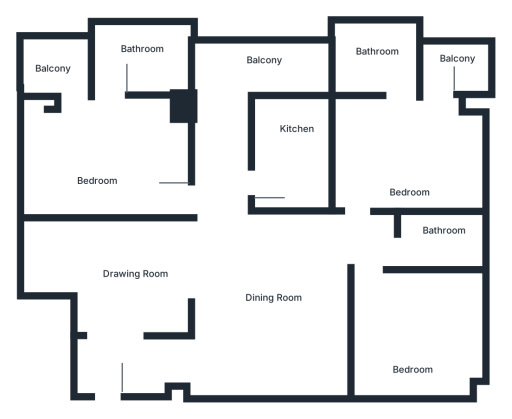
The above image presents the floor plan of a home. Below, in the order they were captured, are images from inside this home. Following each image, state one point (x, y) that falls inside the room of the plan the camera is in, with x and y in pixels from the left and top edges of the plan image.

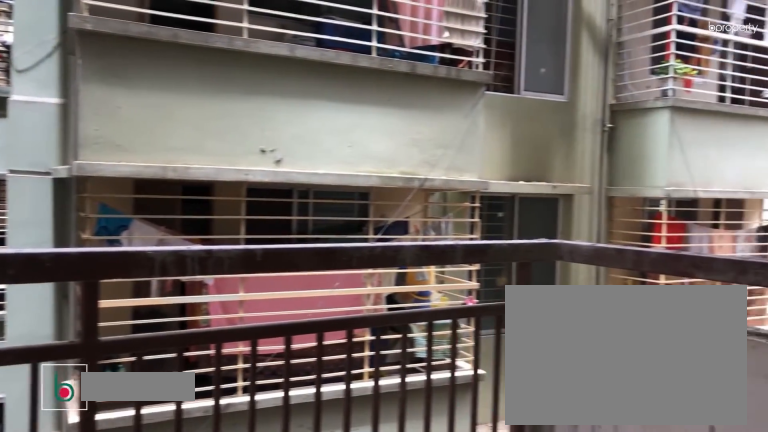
(448, 66)
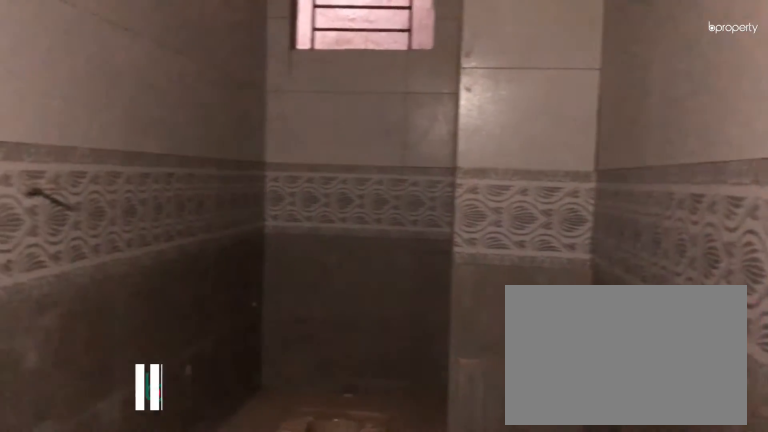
(436, 235)
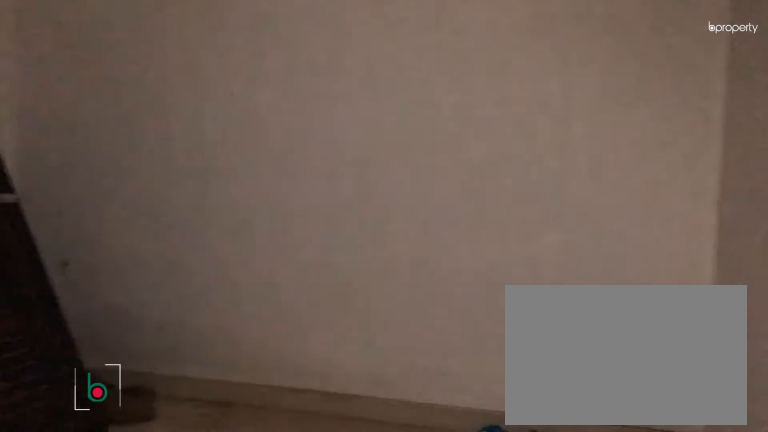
(413, 337)
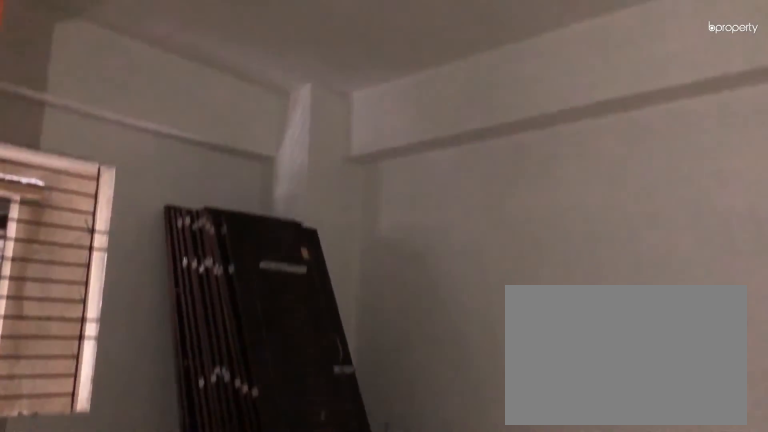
(413, 336)
